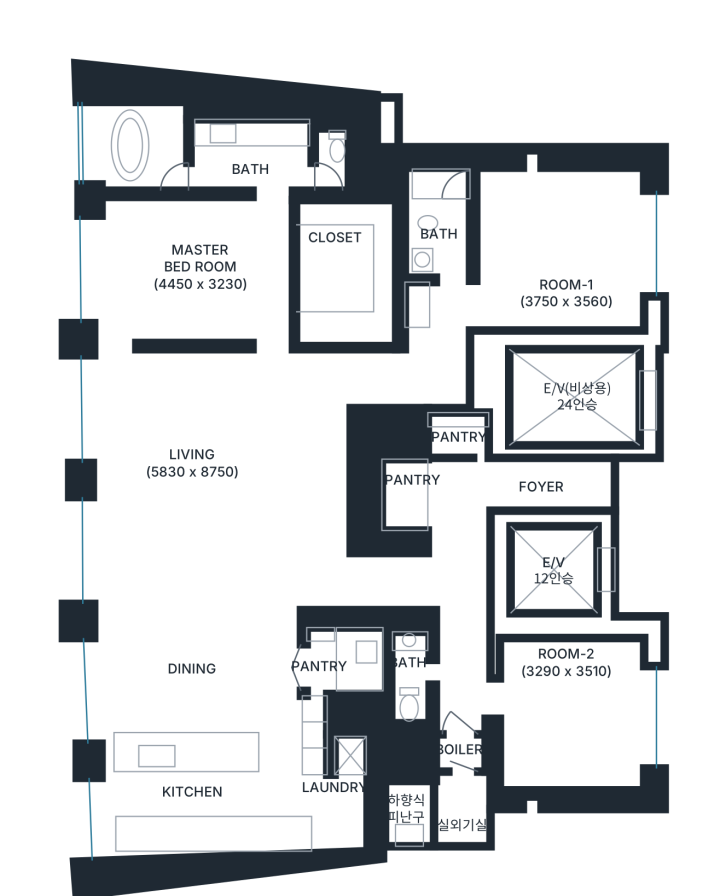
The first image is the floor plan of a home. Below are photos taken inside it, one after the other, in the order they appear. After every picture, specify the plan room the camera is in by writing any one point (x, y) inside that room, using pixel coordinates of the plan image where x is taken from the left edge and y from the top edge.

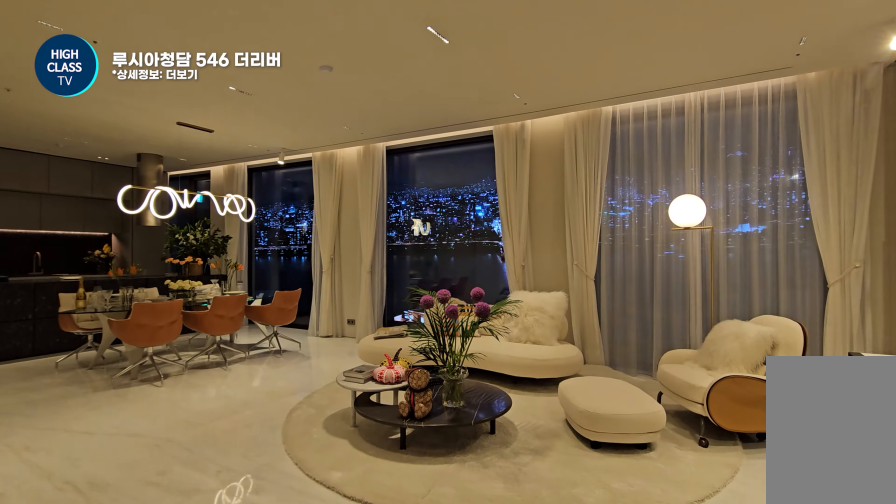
(211, 473)
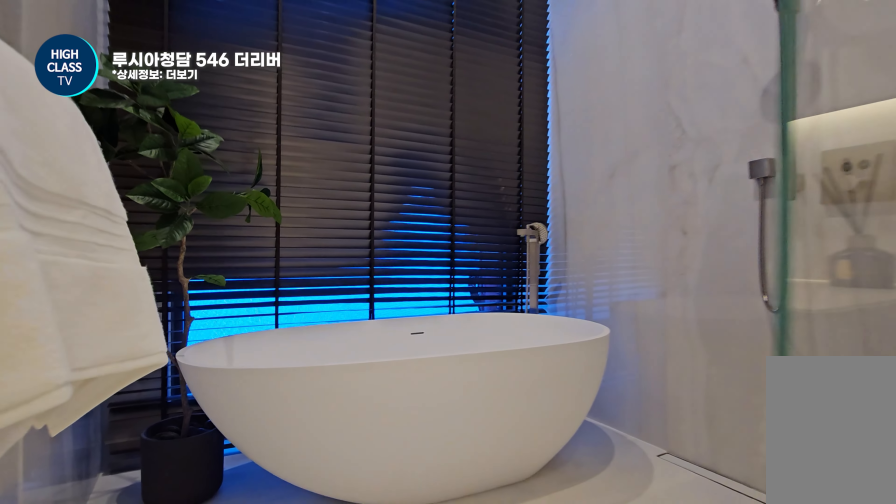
(219, 147)
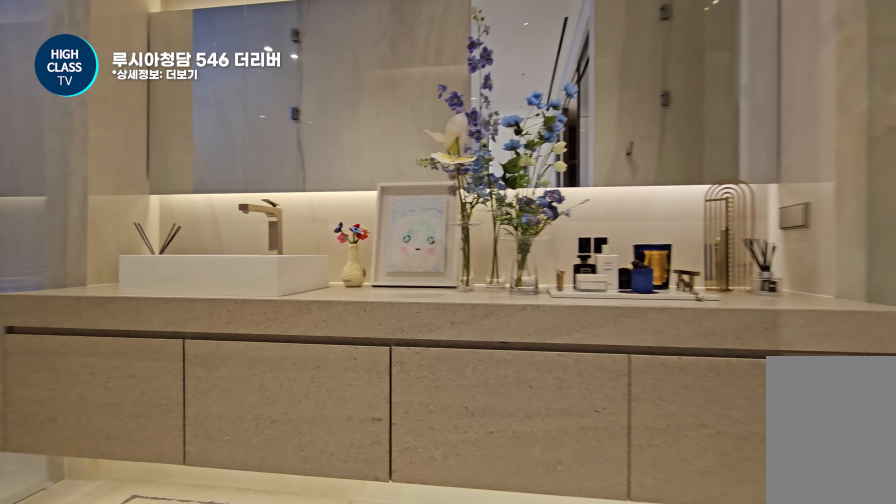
(219, 147)
